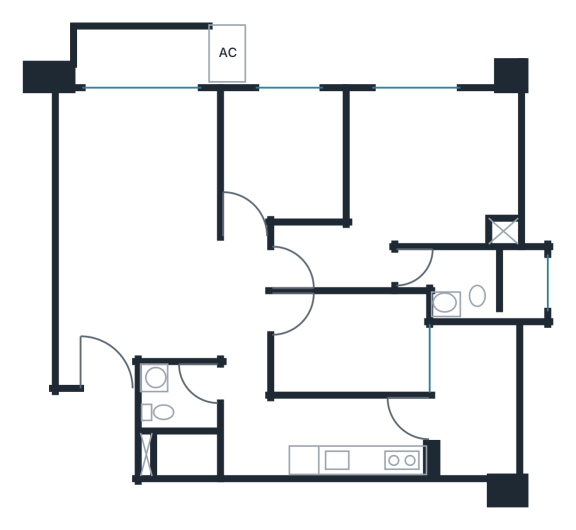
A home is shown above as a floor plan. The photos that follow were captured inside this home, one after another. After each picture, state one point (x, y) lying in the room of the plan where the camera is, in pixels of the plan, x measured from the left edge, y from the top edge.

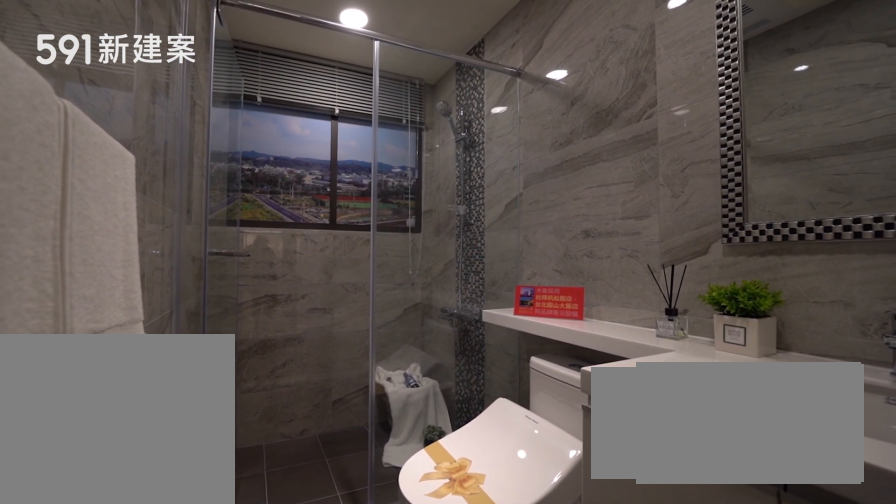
(482, 282)
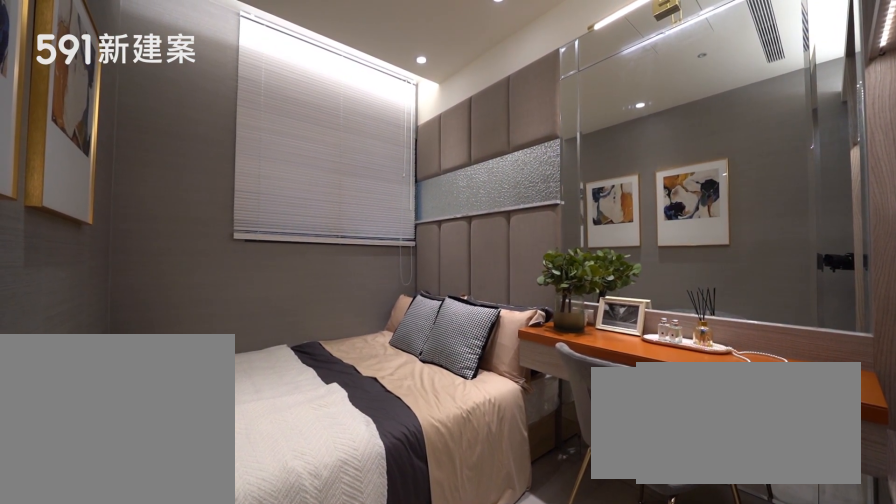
(351, 345)
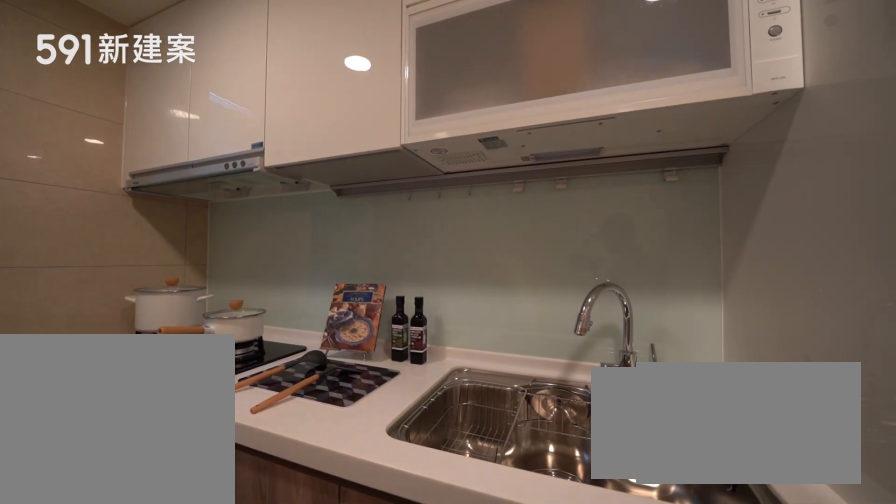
(328, 437)
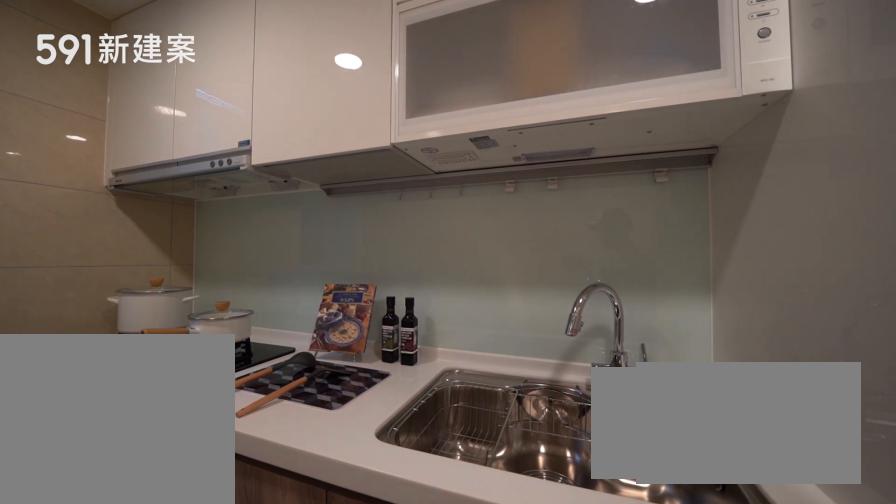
(328, 437)
